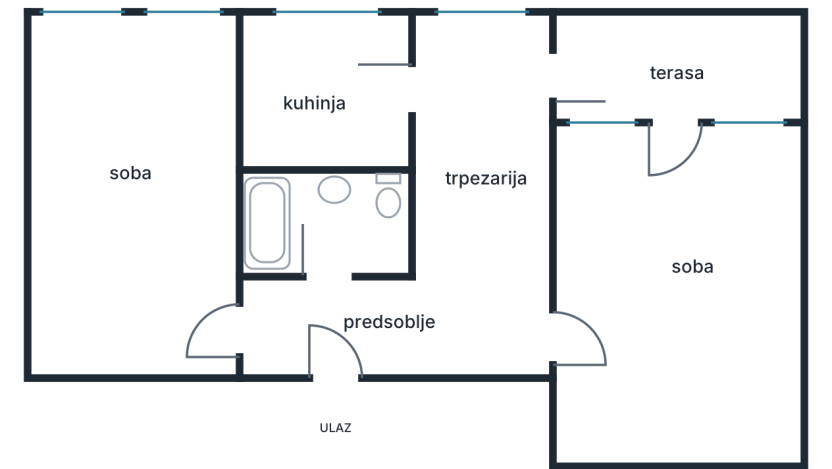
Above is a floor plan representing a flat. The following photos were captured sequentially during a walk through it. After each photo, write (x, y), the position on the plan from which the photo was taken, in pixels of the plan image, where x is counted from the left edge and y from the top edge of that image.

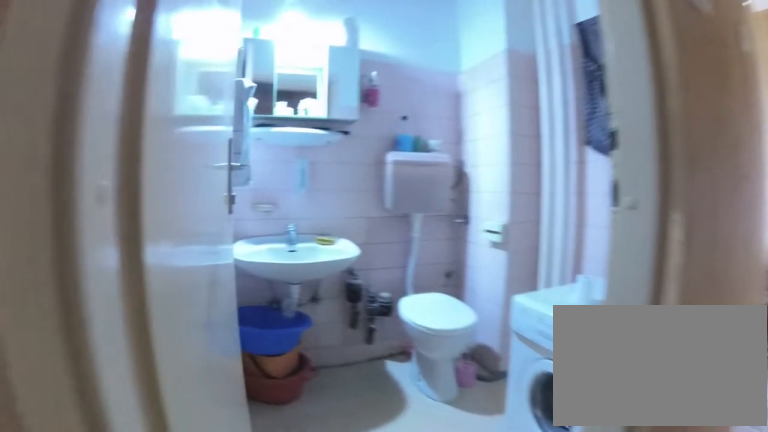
(312, 326)
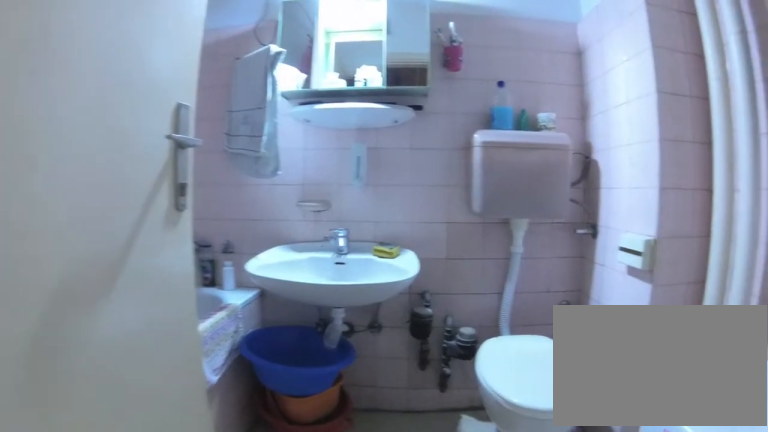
(321, 288)
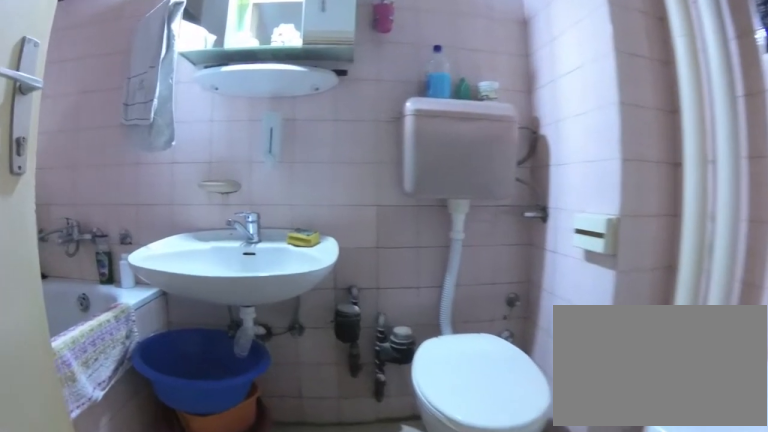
(325, 268)
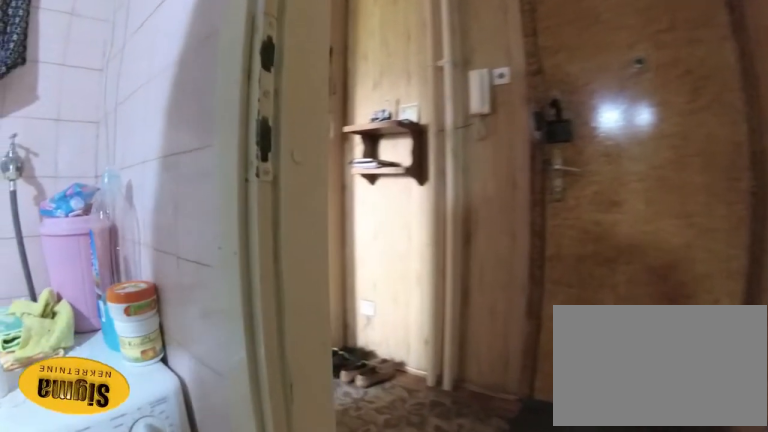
(317, 232)
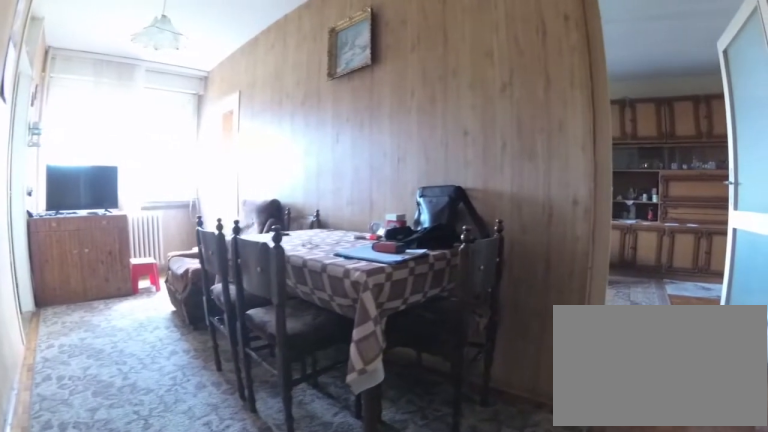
(424, 321)
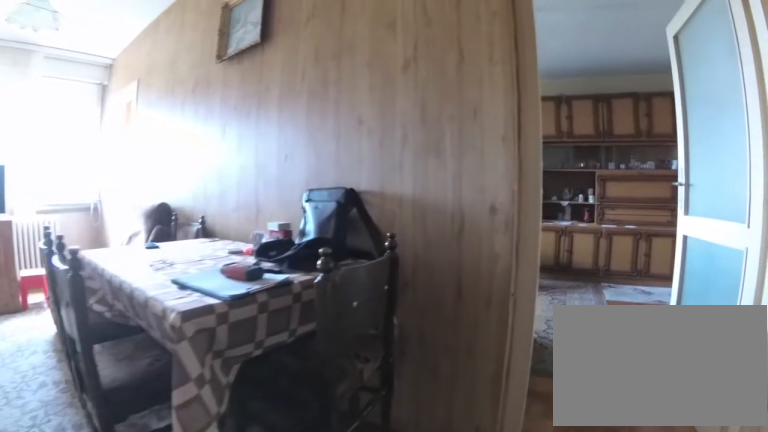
(440, 319)
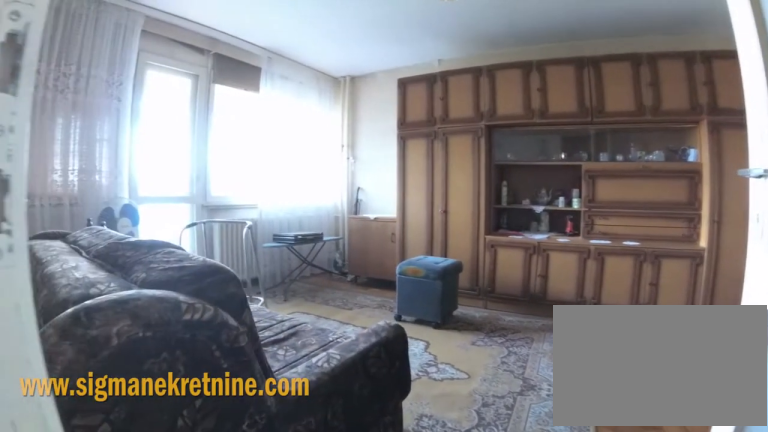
(531, 332)
